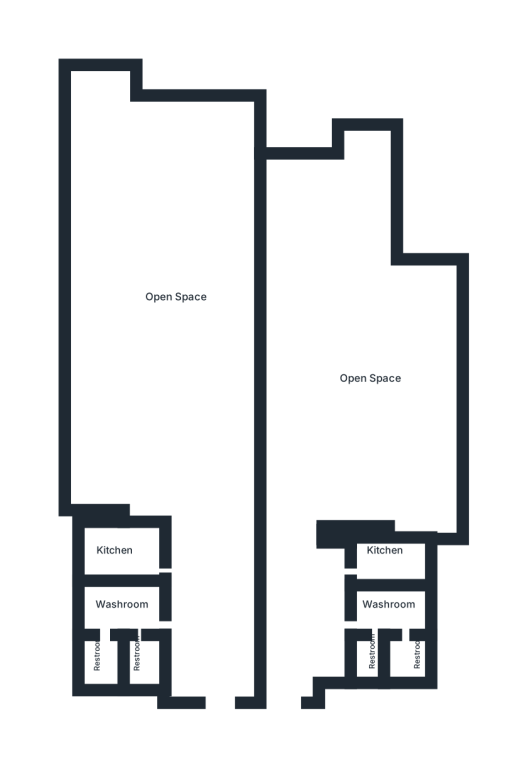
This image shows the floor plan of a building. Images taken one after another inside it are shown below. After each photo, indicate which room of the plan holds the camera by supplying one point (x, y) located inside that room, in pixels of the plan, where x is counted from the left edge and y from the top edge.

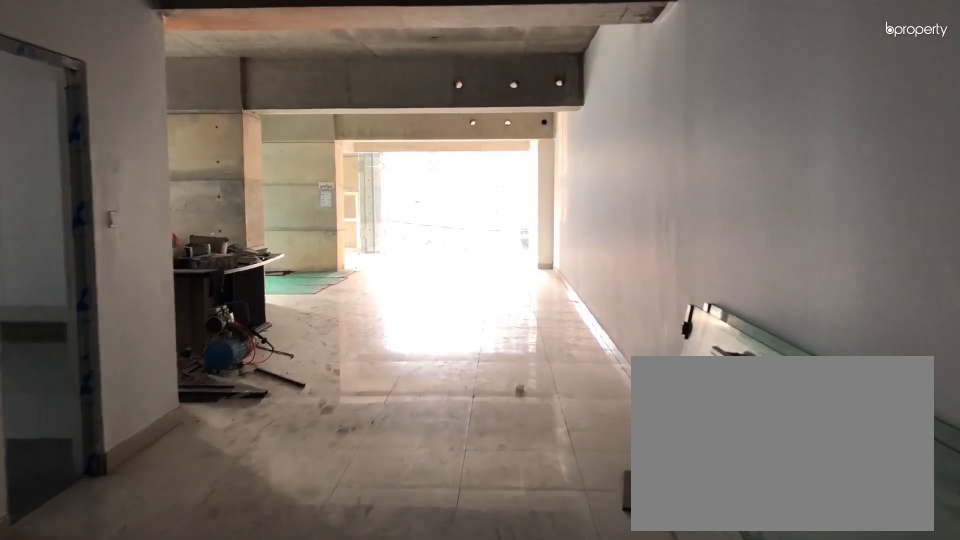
(219, 644)
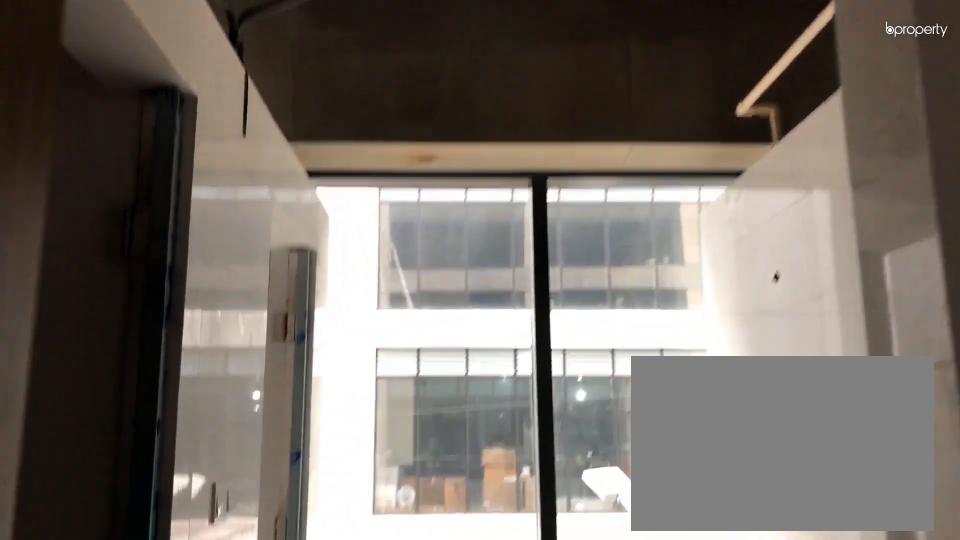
(132, 617)
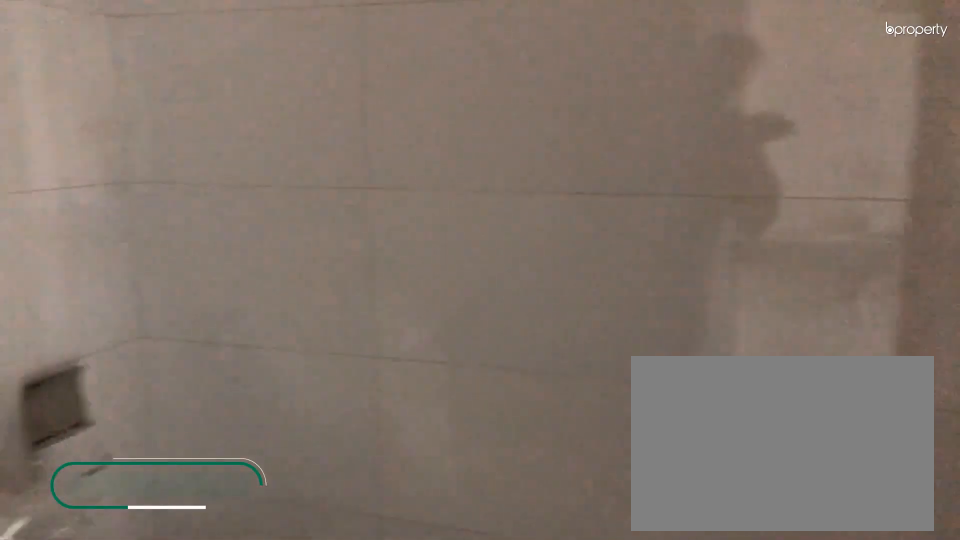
(141, 652)
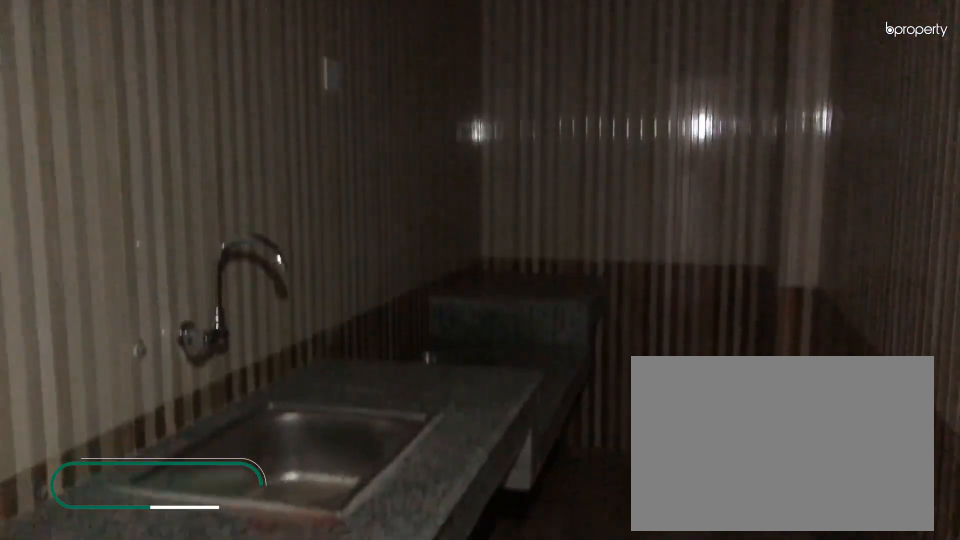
(385, 567)
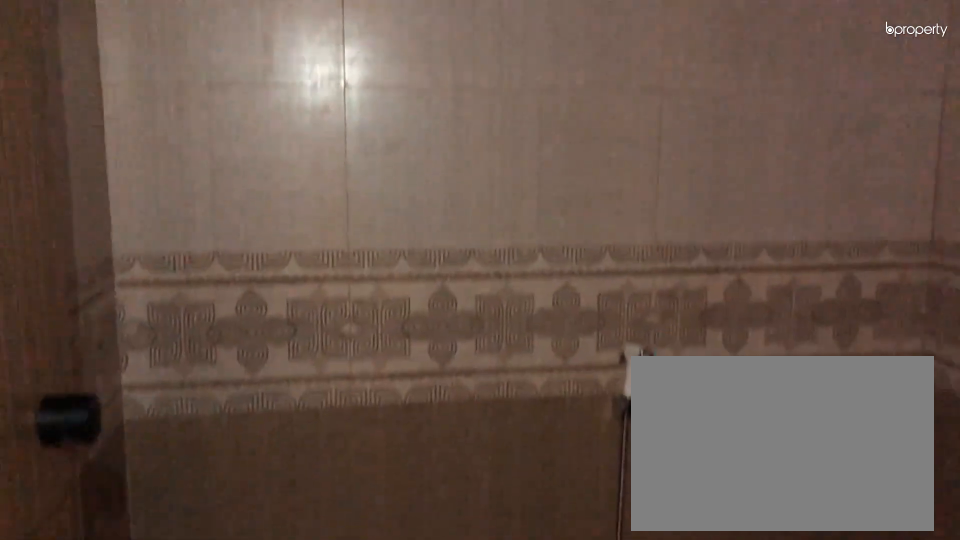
(365, 656)
